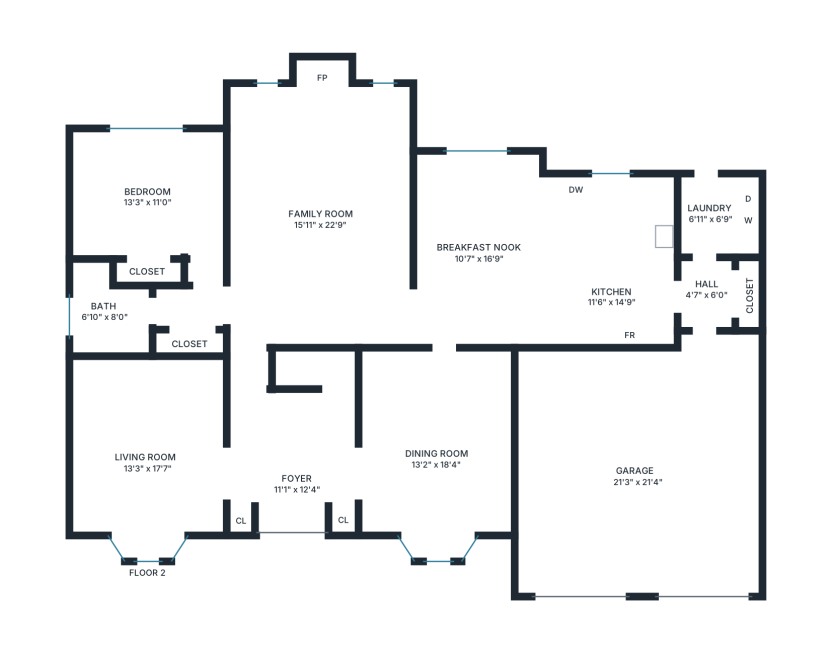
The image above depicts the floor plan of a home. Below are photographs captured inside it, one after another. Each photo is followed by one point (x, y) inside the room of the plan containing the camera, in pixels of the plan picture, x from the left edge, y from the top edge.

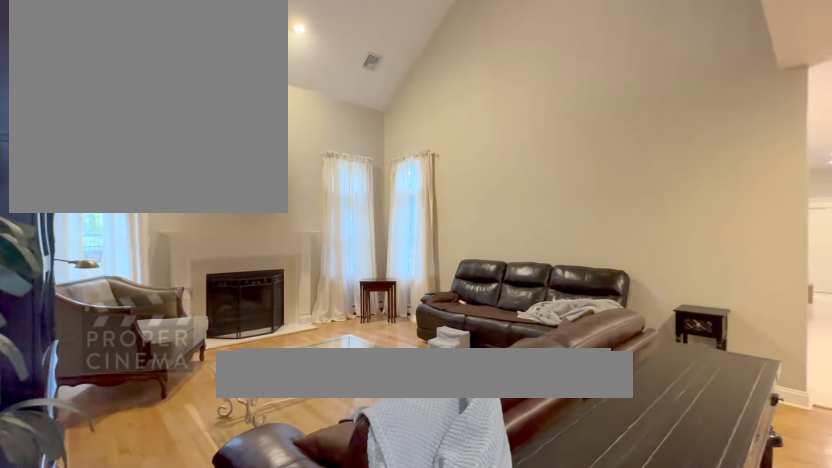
(320, 214)
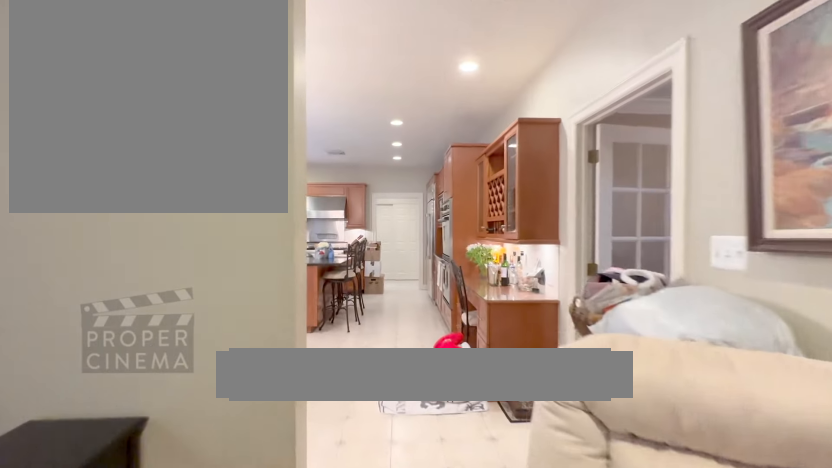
(320, 214)
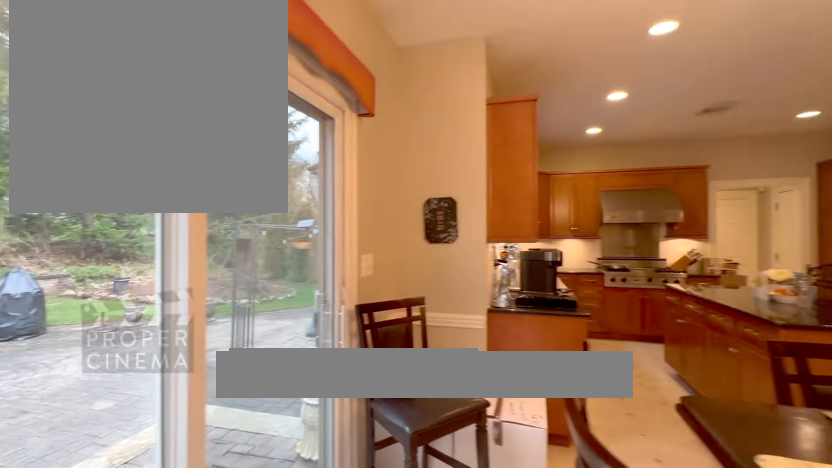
(478, 250)
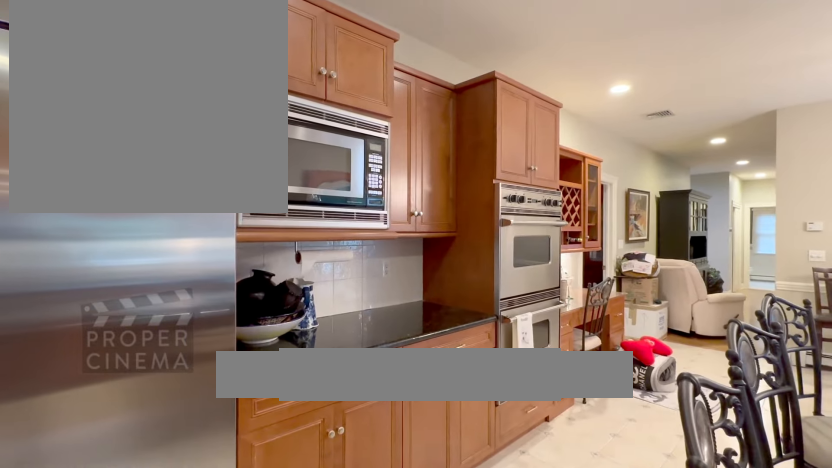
(610, 259)
